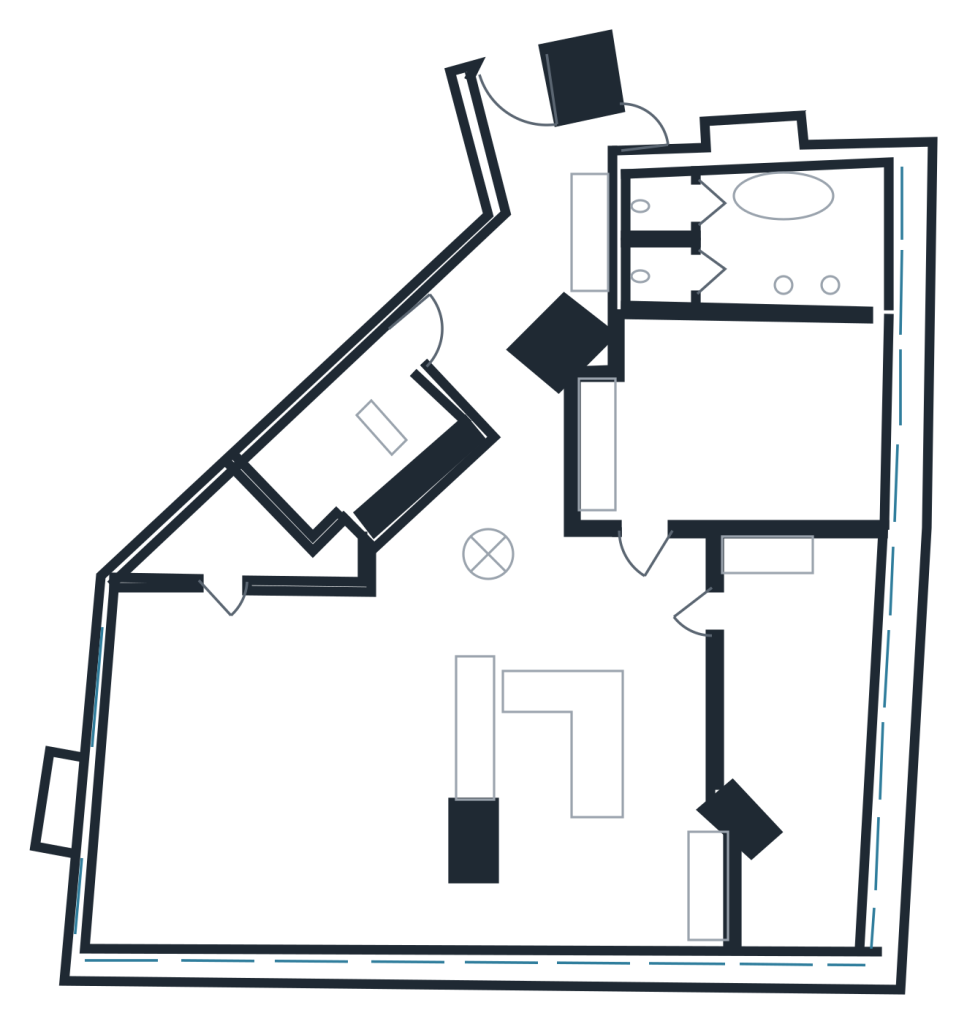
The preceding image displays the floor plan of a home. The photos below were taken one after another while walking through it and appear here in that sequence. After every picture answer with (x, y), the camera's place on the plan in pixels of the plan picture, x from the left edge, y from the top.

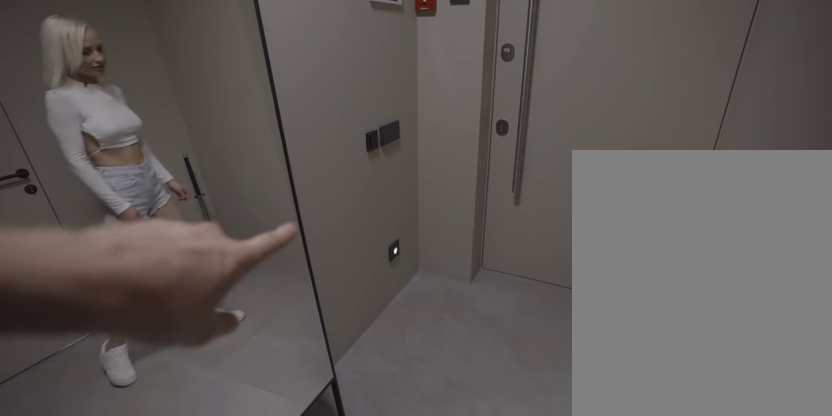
(515, 163)
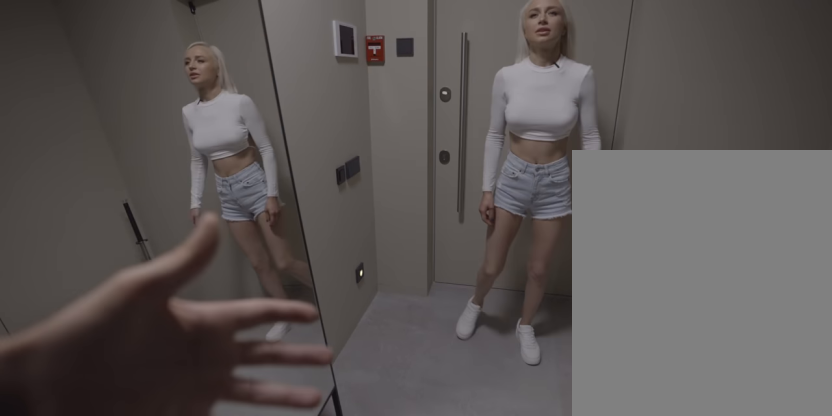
(515, 163)
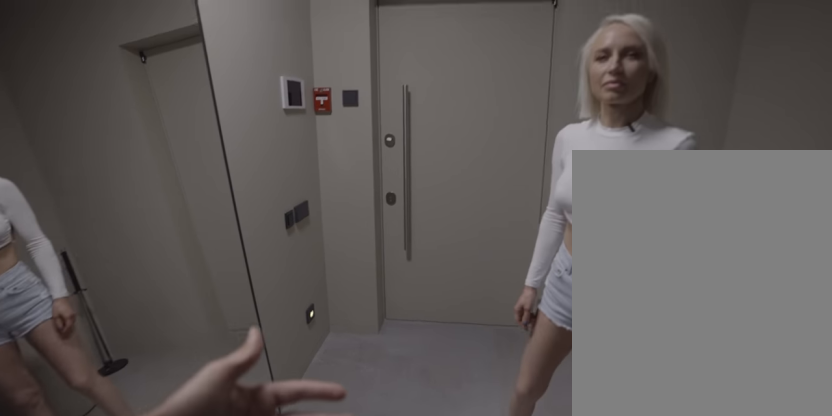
(515, 163)
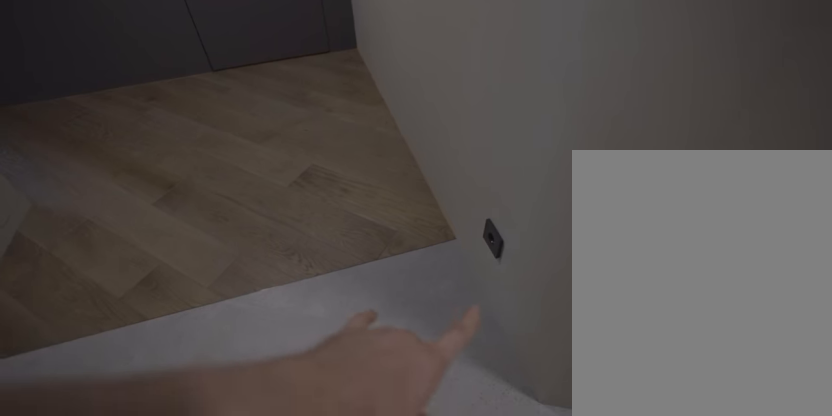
(515, 159)
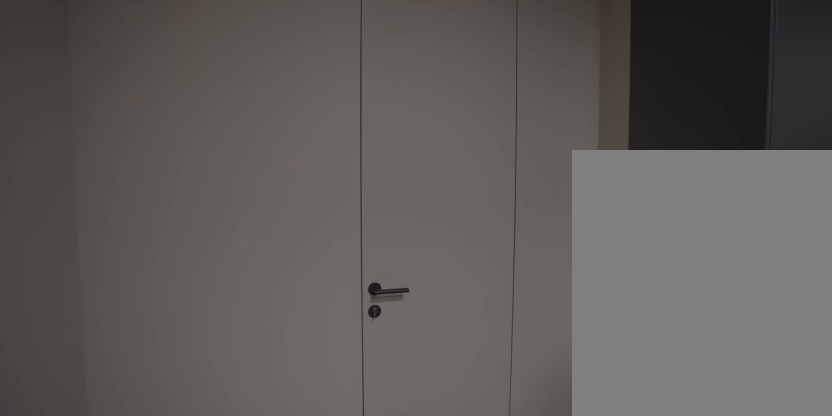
(570, 198)
